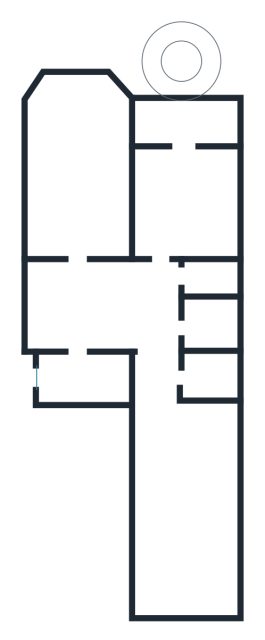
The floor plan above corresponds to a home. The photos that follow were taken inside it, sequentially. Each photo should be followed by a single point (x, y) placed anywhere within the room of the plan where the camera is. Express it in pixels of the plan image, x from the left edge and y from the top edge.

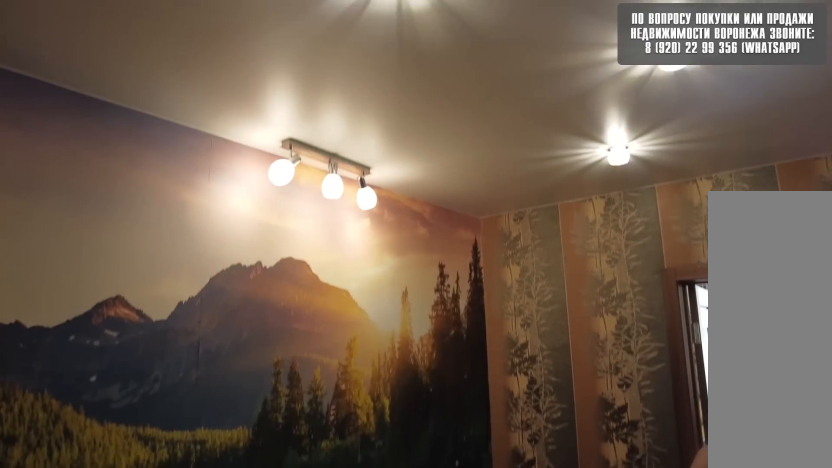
(84, 315)
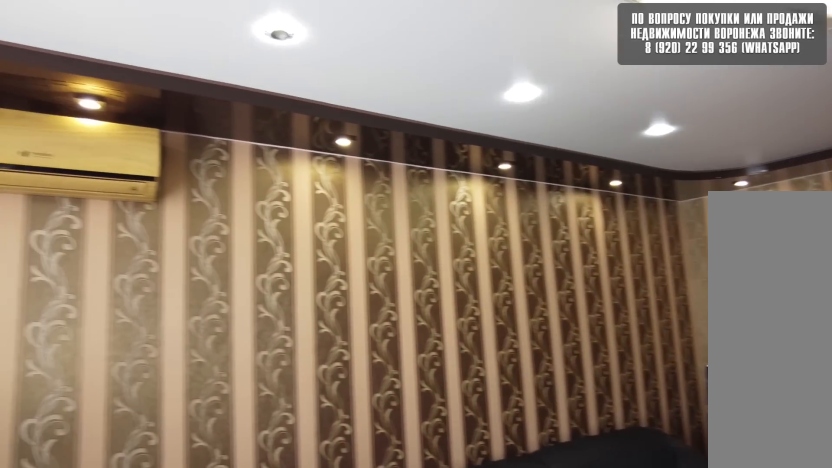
(76, 225)
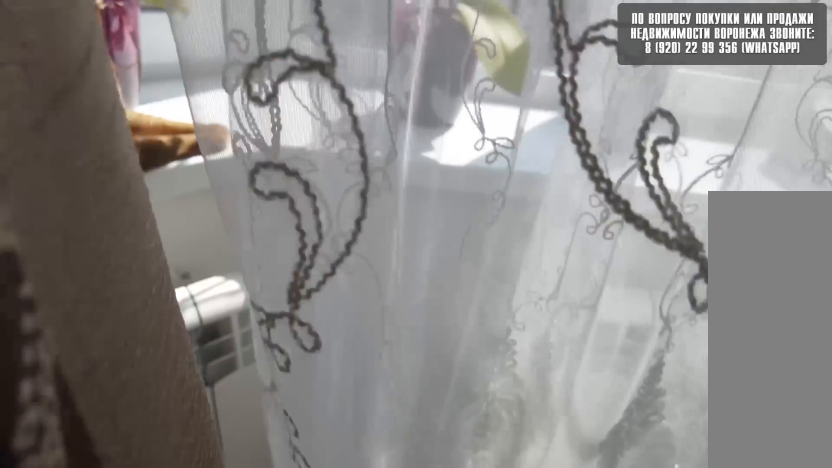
(76, 225)
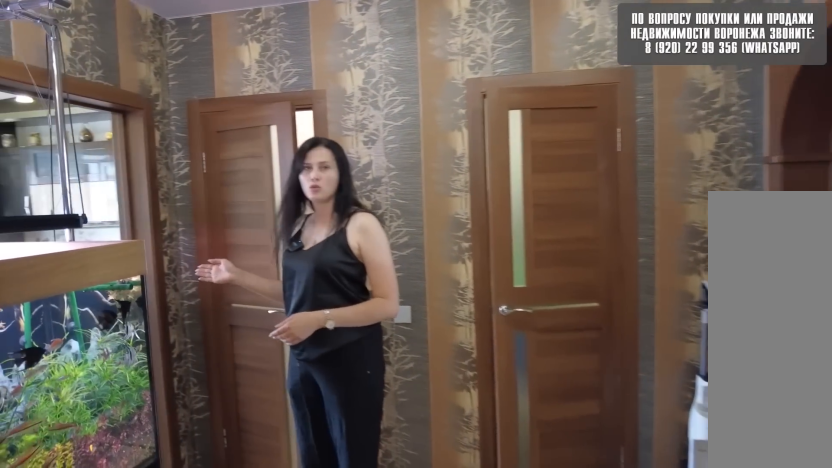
(80, 322)
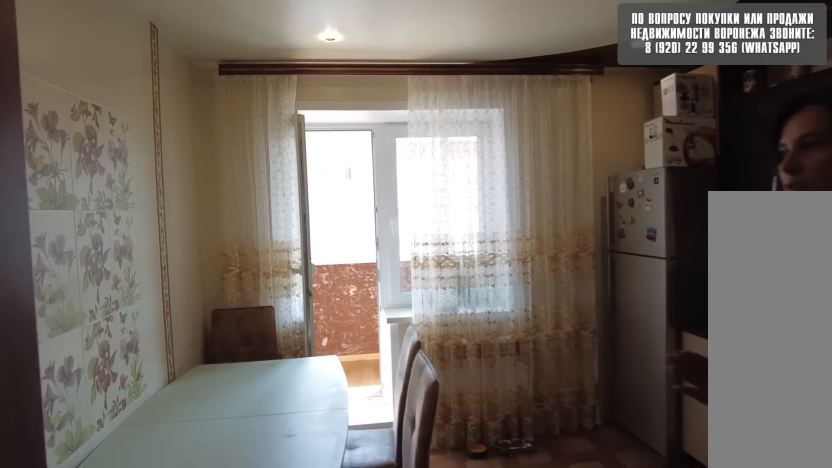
(154, 301)
